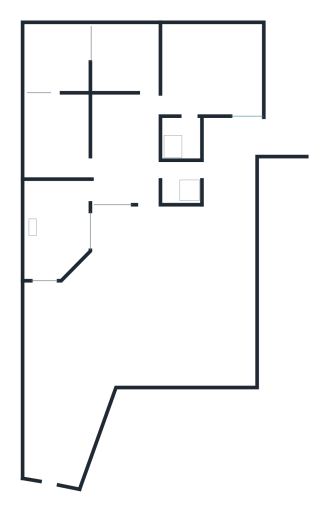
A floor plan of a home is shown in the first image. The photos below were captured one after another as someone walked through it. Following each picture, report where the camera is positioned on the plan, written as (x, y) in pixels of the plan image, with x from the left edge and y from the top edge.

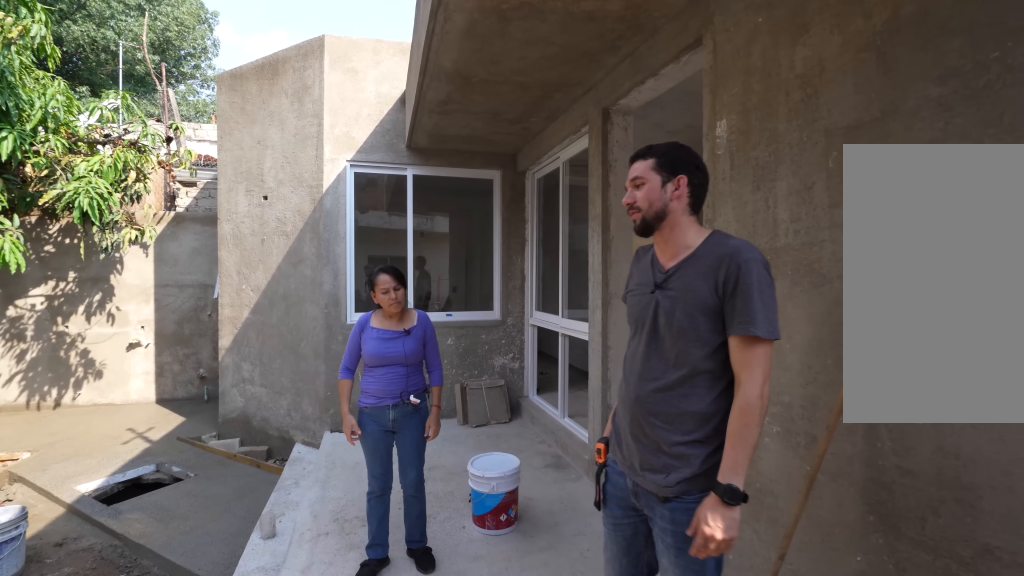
(238, 231)
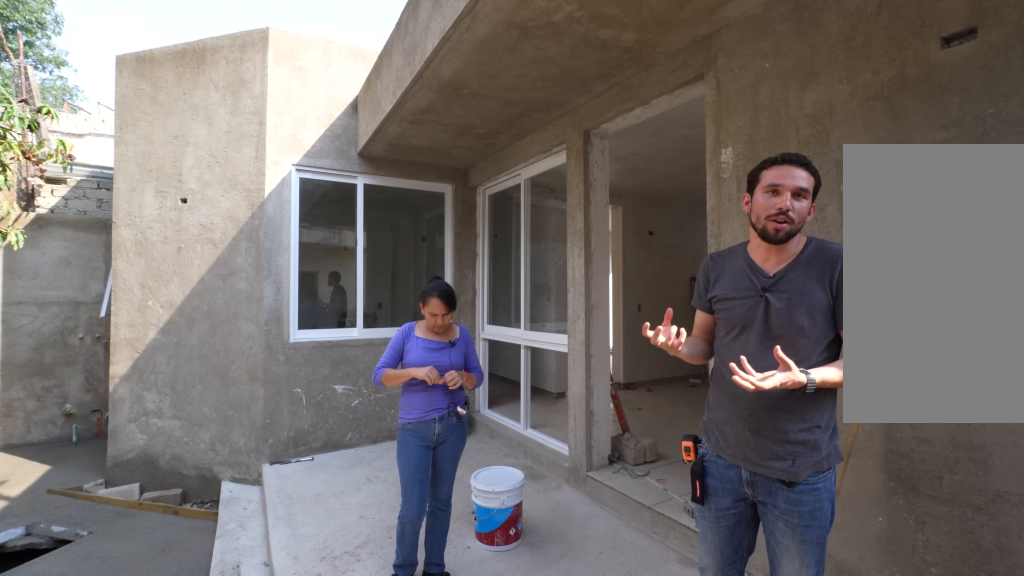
(219, 240)
